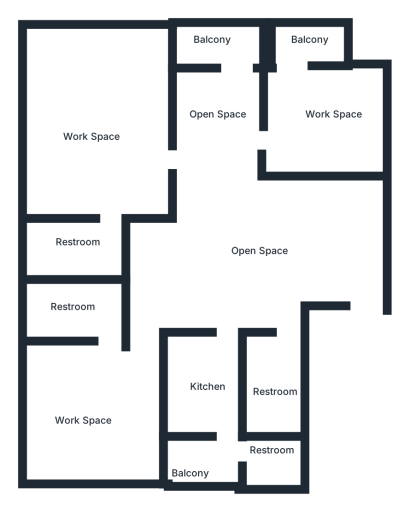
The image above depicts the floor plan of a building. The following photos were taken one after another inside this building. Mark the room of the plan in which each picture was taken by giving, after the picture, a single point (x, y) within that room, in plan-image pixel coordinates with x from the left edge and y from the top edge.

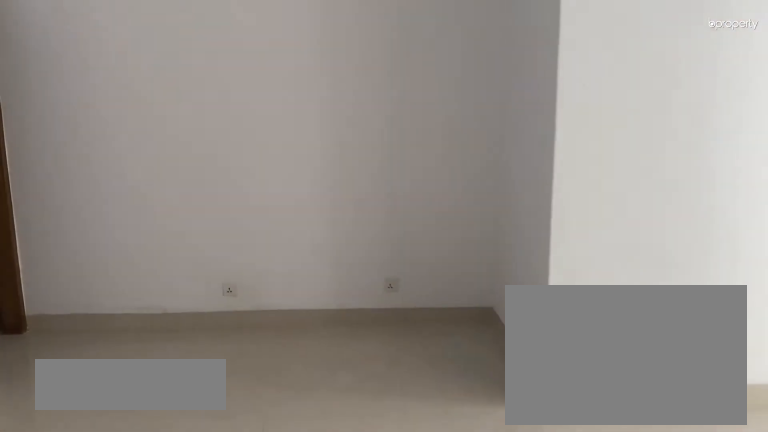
(243, 242)
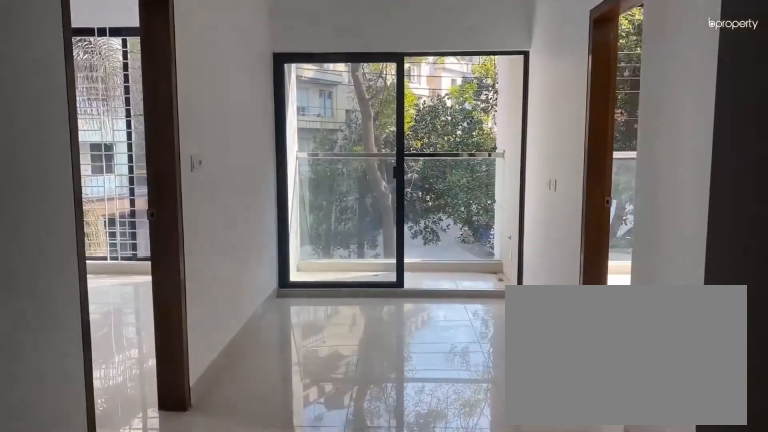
(234, 226)
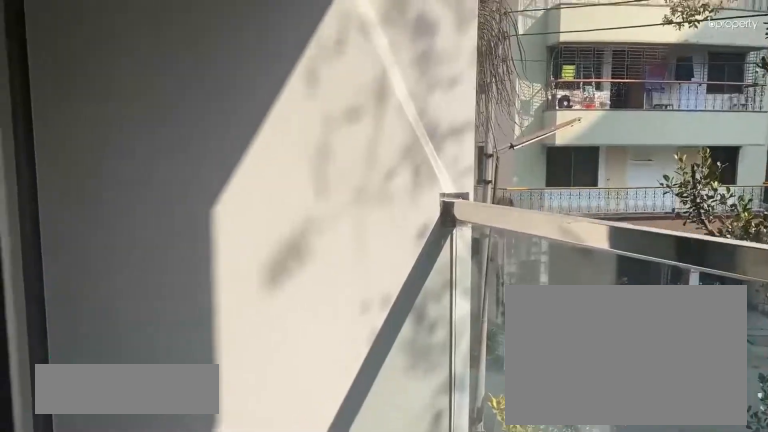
(225, 63)
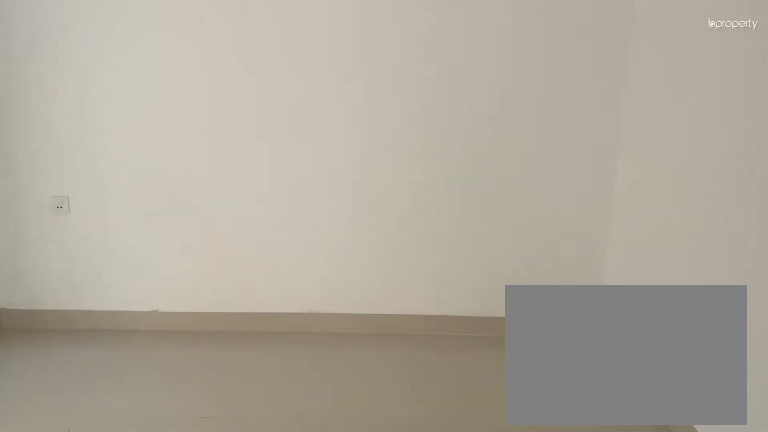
(323, 116)
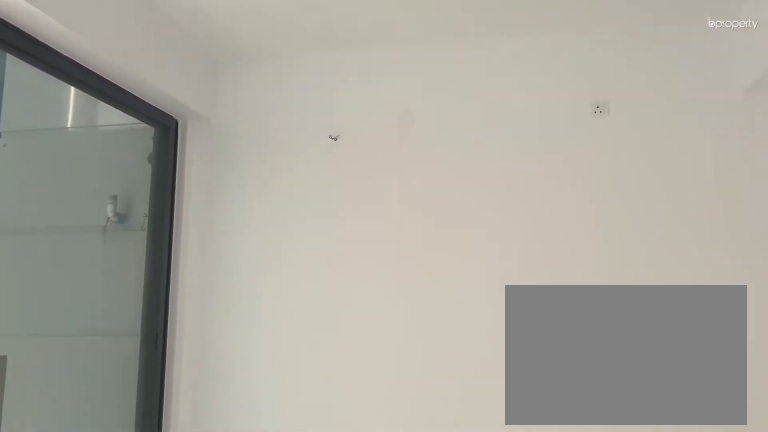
(323, 116)
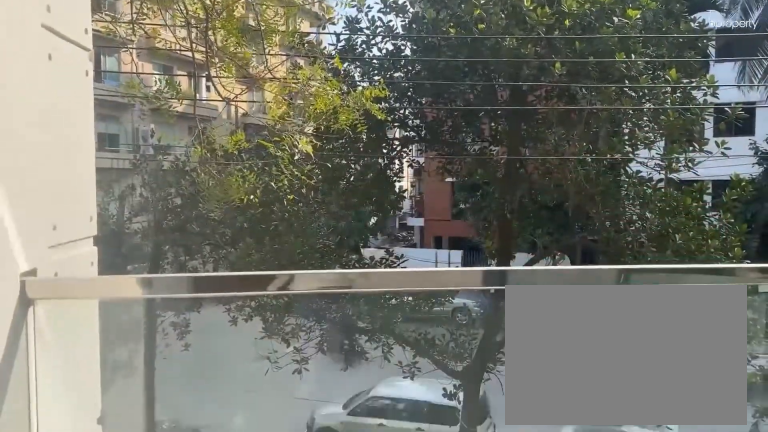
(303, 39)
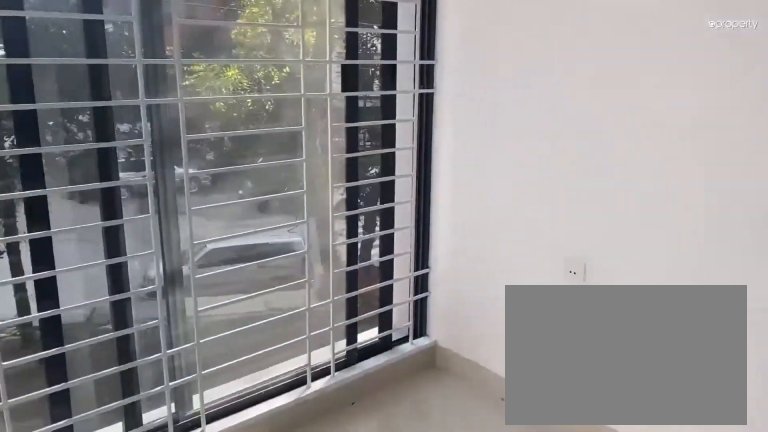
(100, 114)
